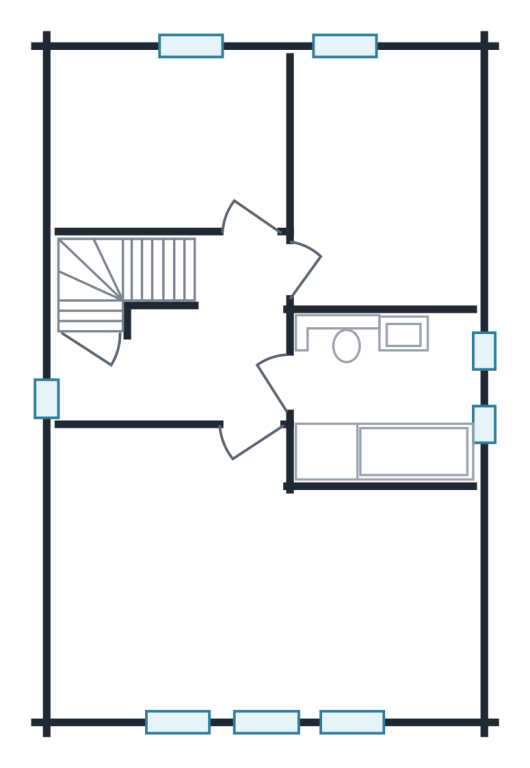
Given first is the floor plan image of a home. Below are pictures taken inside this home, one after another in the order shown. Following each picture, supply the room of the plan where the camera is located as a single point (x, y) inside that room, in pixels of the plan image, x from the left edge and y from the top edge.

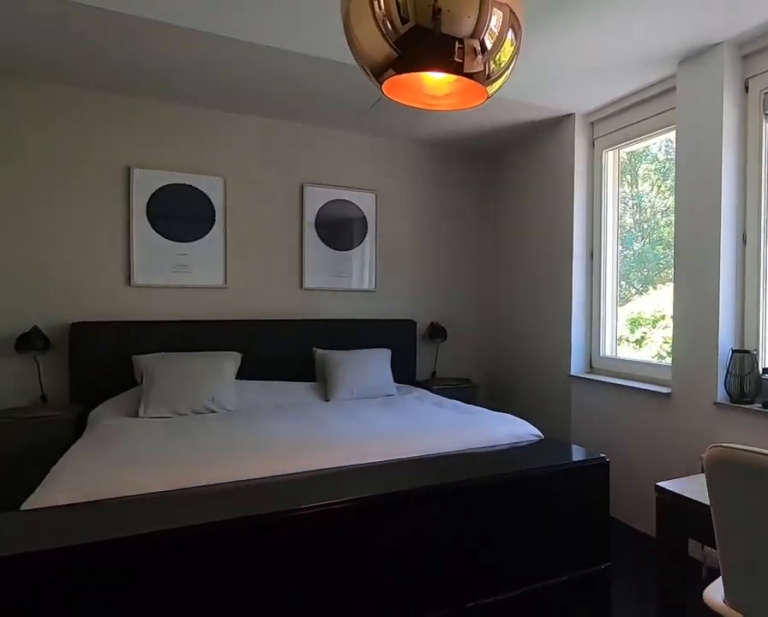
(252, 583)
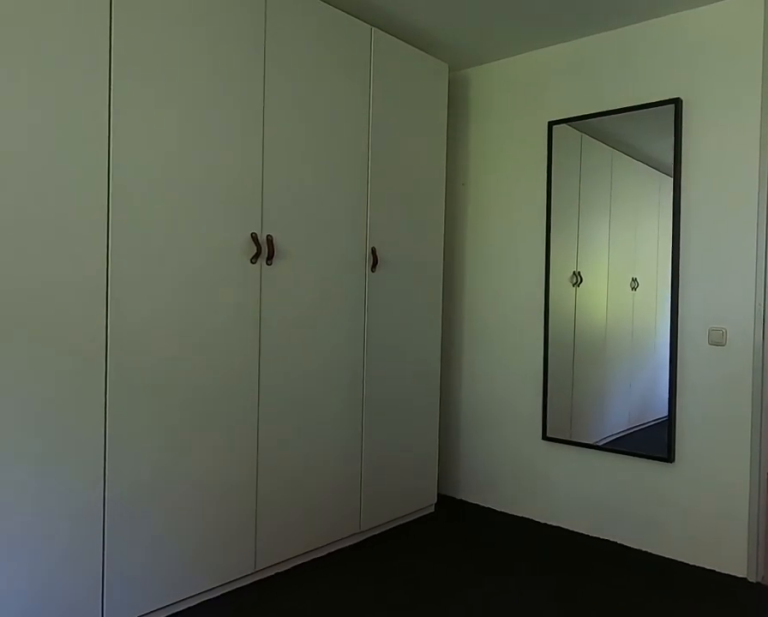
(252, 583)
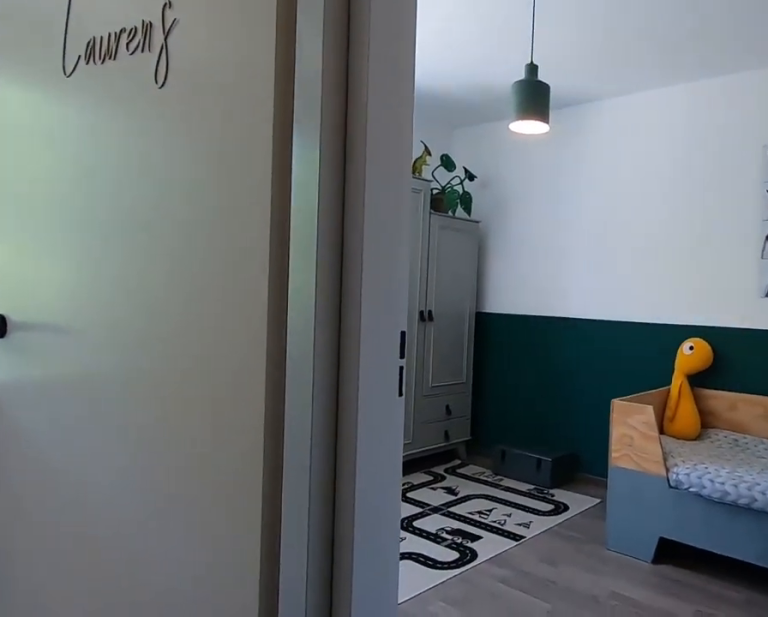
(191, 347)
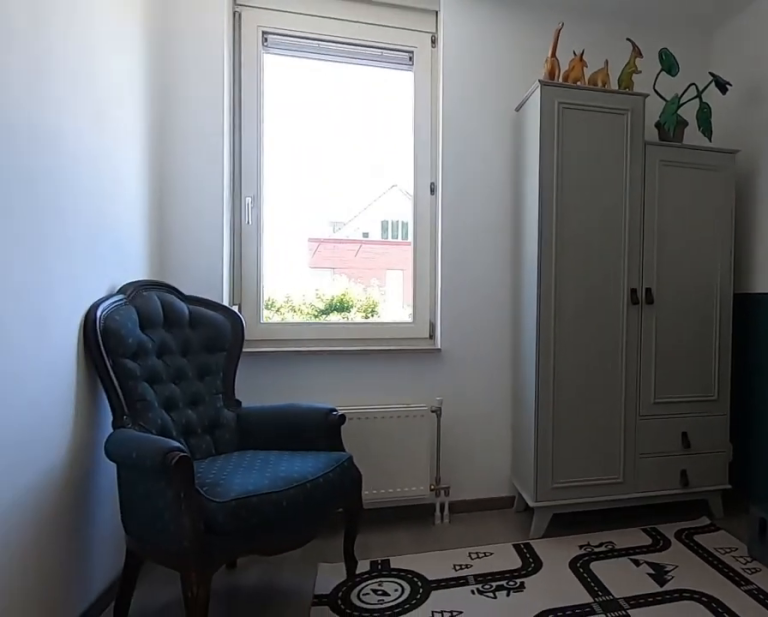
(382, 180)
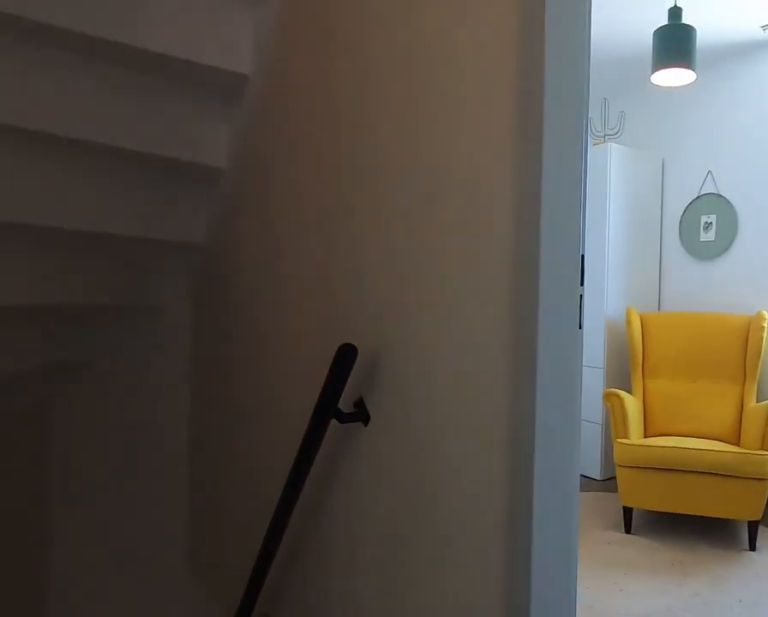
(191, 347)
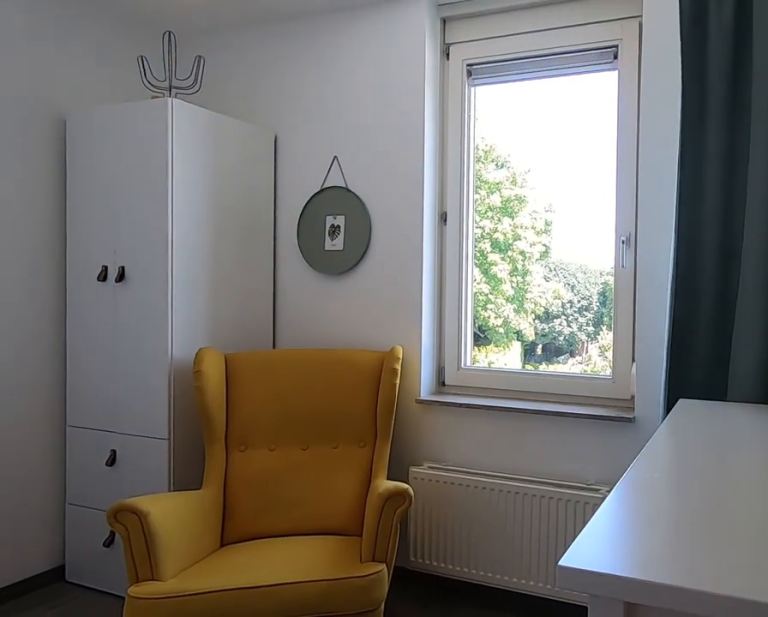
(172, 143)
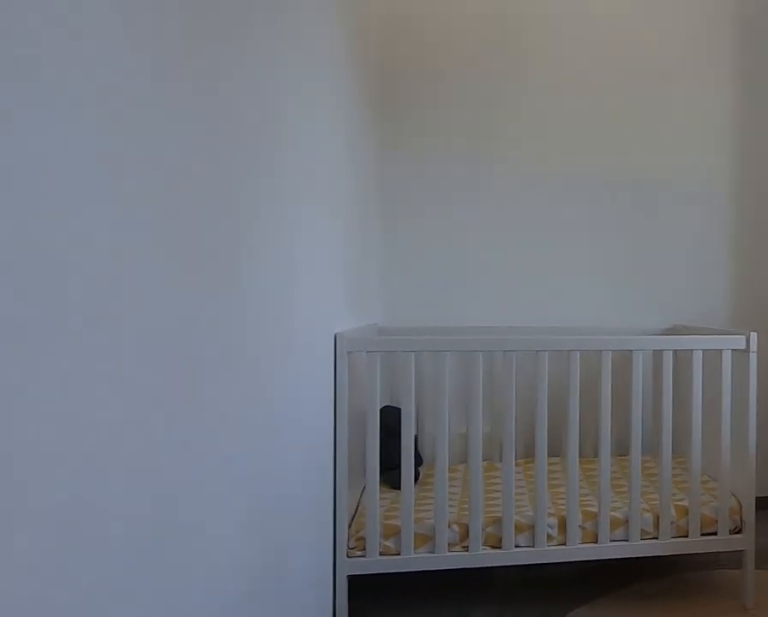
(172, 143)
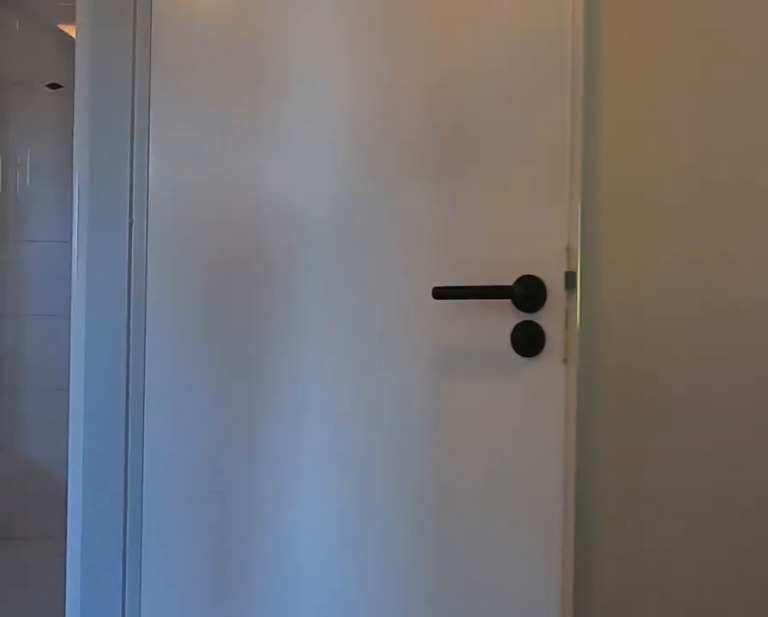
(191, 347)
